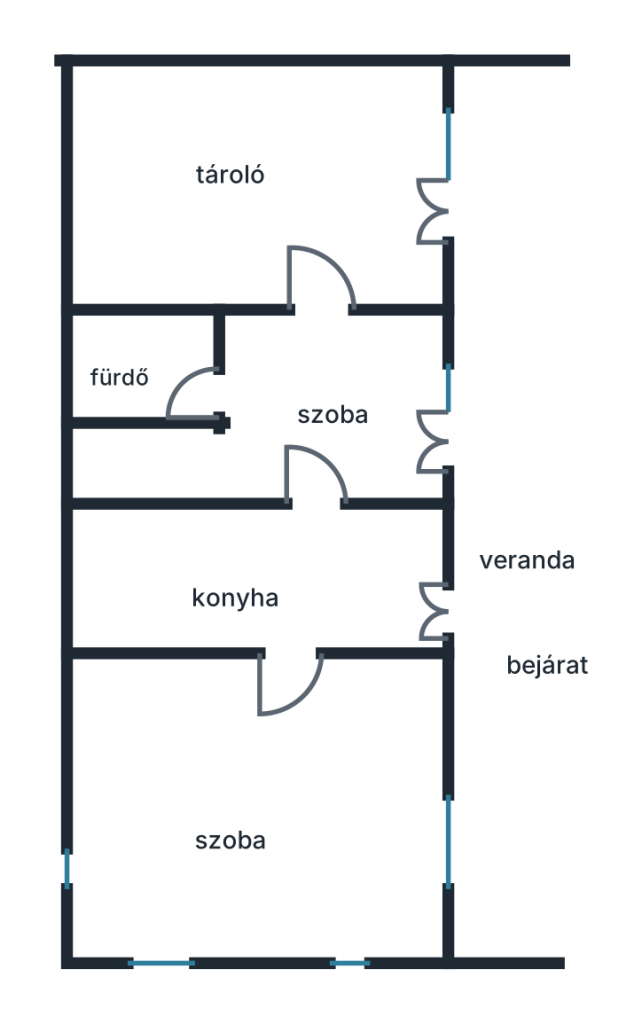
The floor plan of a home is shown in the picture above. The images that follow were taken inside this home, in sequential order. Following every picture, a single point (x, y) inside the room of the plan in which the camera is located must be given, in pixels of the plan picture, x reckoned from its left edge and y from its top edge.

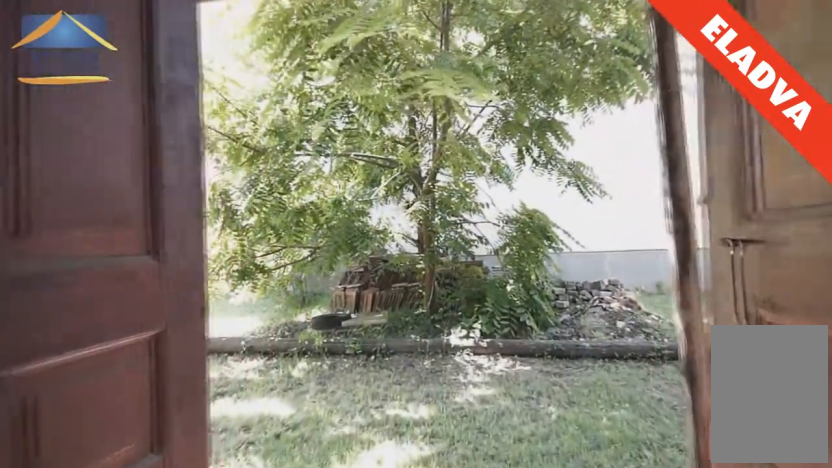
(387, 573)
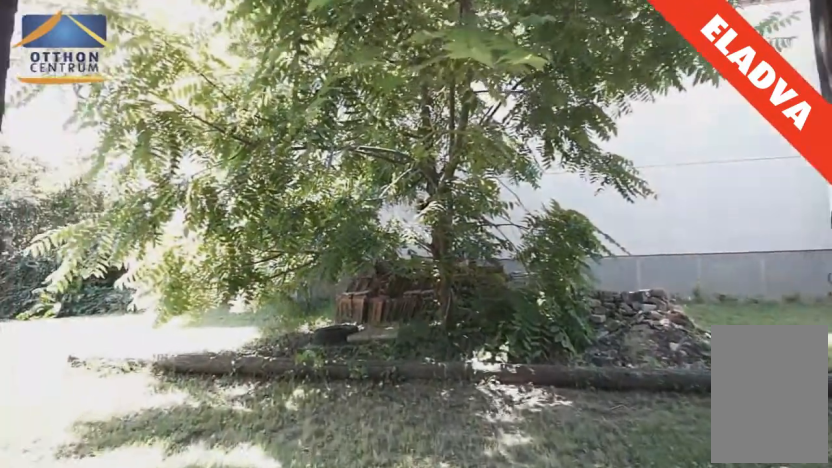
(483, 591)
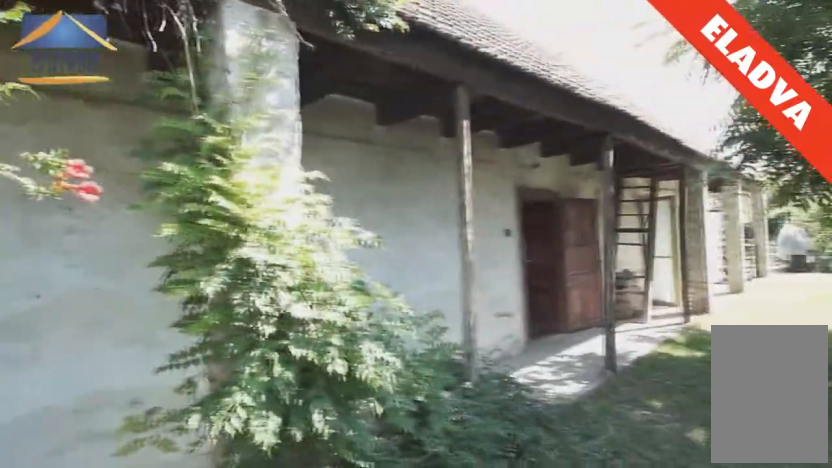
(504, 593)
